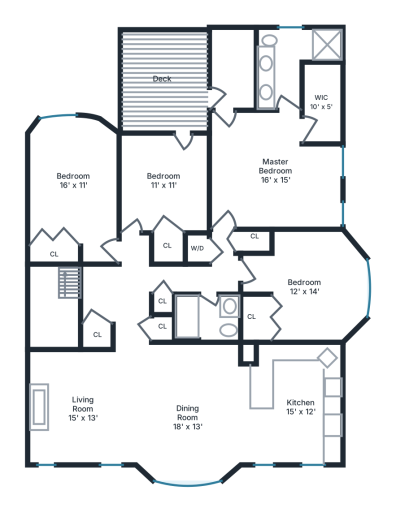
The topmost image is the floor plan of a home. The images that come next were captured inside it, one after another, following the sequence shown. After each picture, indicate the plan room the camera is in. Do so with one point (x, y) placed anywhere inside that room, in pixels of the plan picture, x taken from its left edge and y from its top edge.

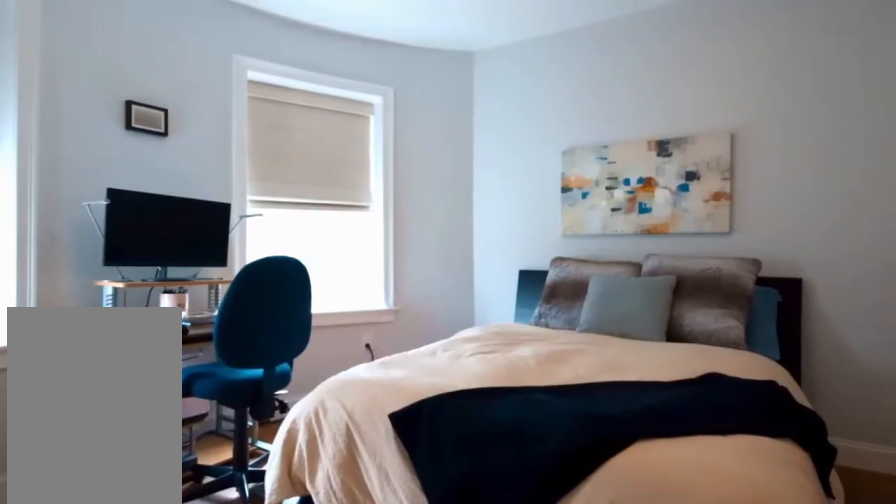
(309, 286)
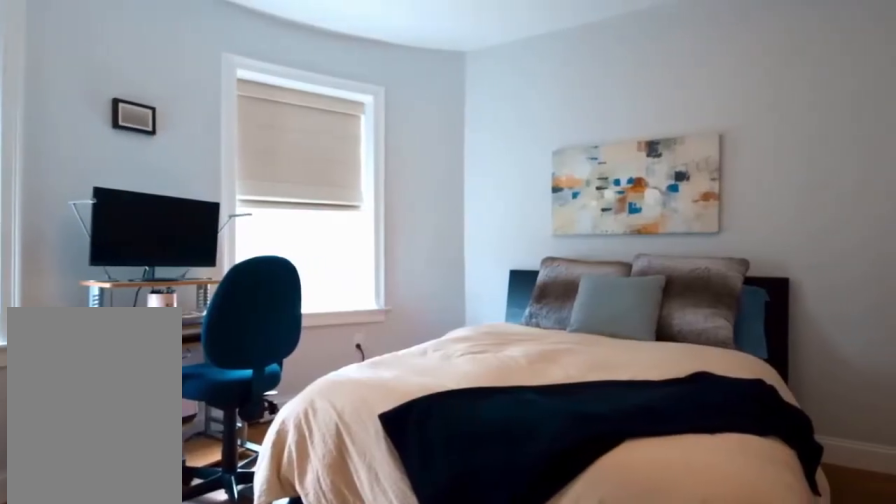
(309, 286)
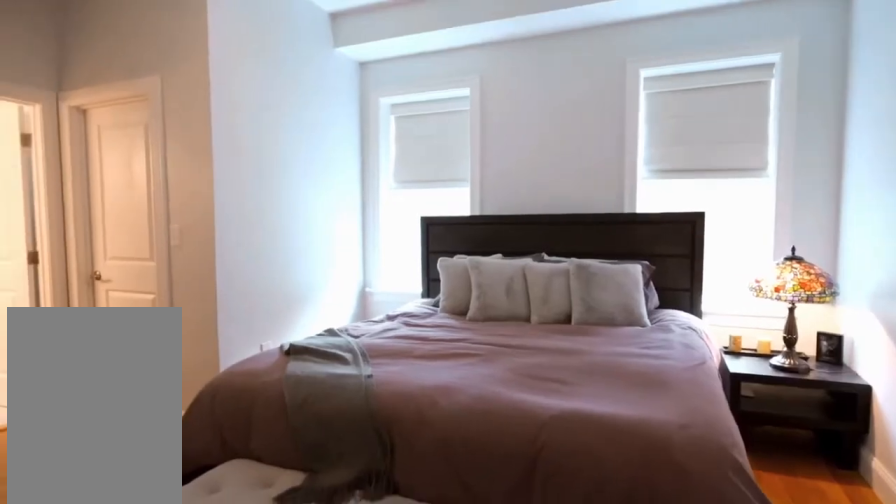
(274, 171)
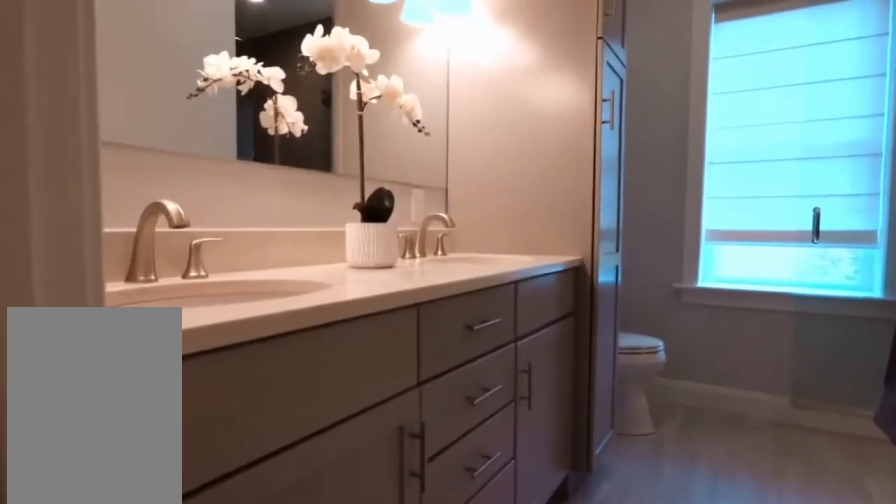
(288, 62)
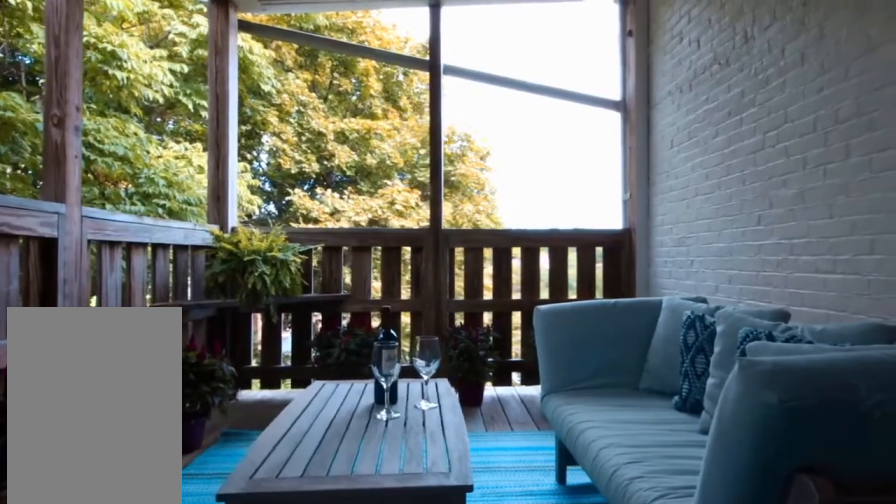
(164, 81)
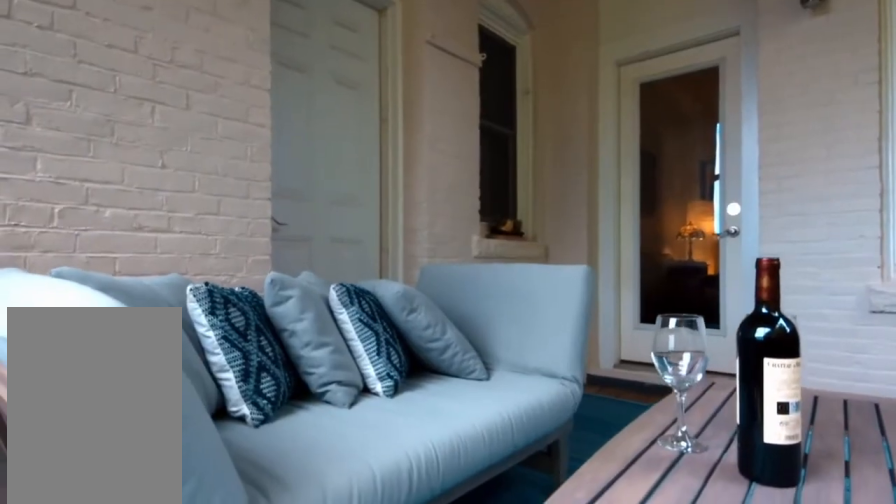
(164, 81)
